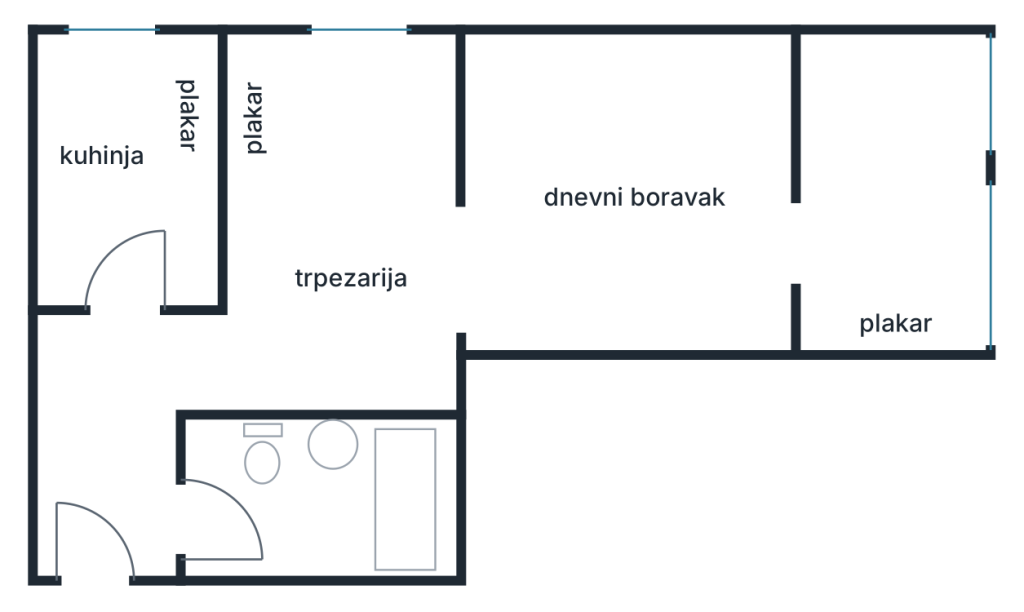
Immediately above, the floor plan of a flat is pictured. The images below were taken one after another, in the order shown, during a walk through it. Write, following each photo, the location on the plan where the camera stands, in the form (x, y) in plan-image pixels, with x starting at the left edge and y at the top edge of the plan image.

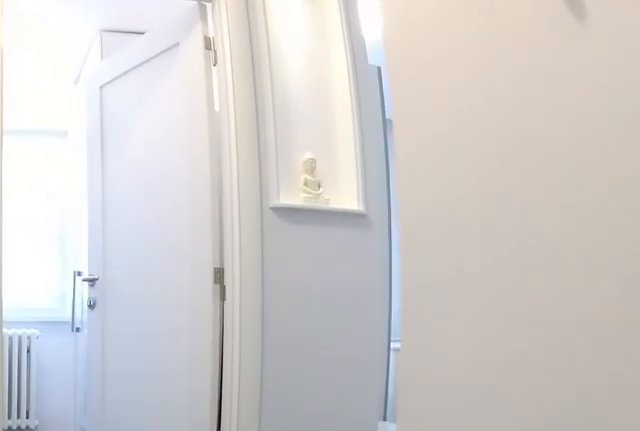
(102, 506)
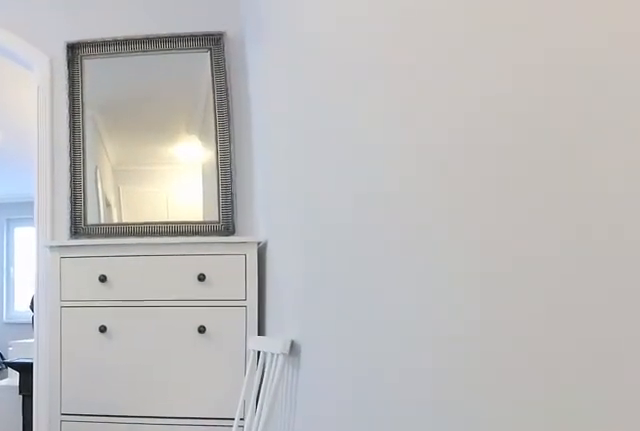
(198, 361)
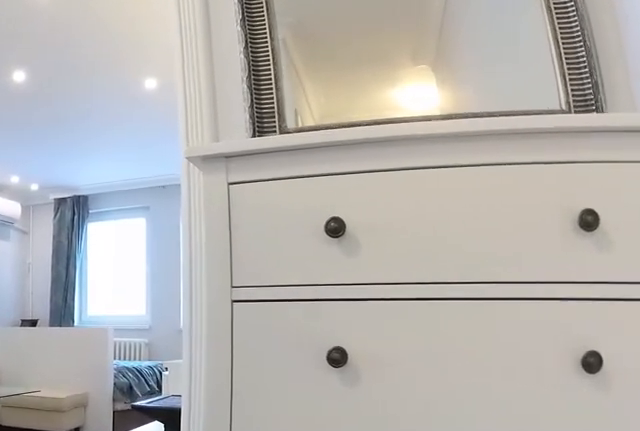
(325, 350)
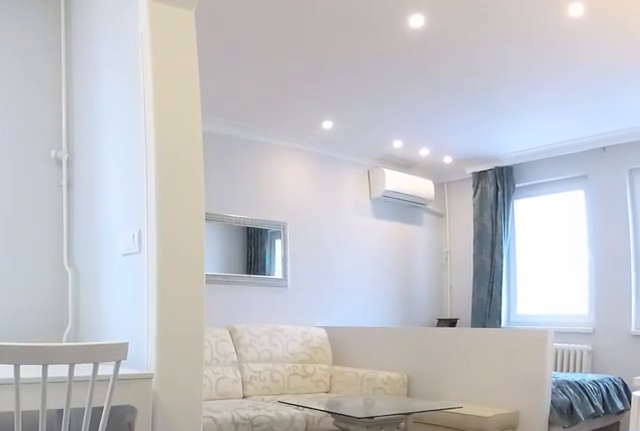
(337, 330)
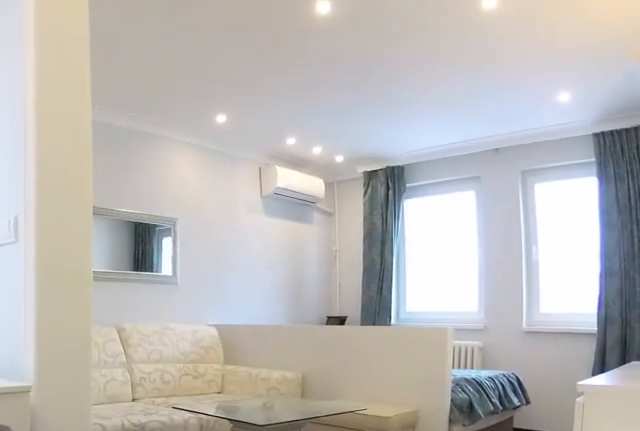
(351, 325)
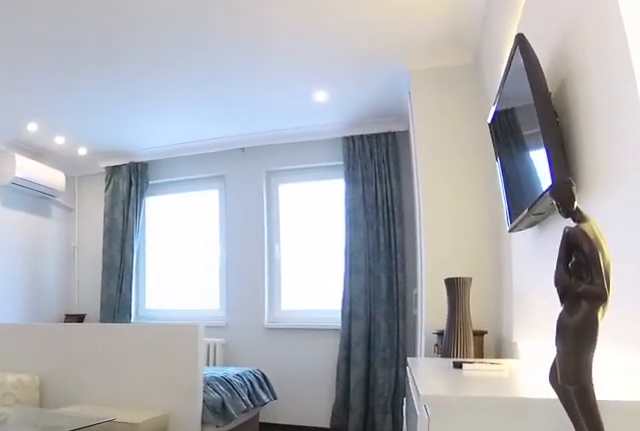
(389, 318)
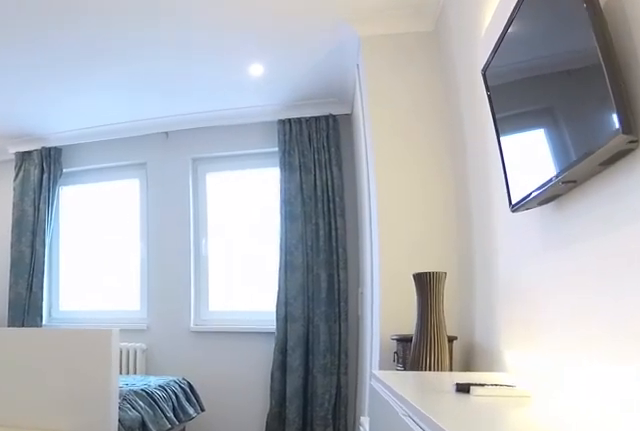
(464, 318)
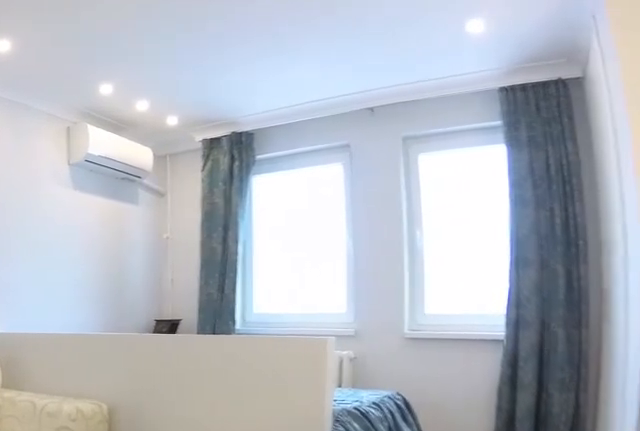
(517, 324)
